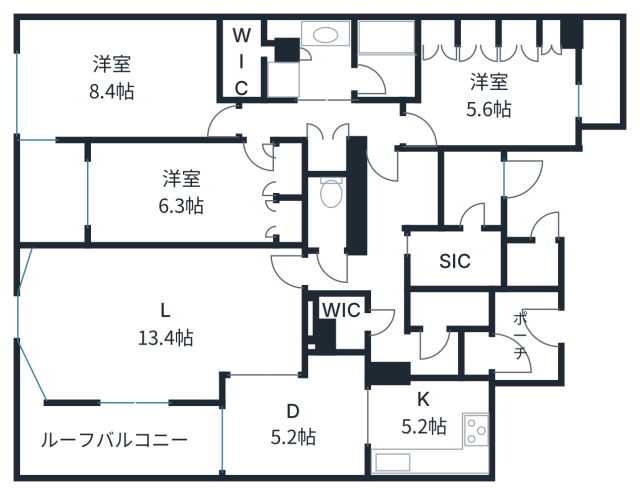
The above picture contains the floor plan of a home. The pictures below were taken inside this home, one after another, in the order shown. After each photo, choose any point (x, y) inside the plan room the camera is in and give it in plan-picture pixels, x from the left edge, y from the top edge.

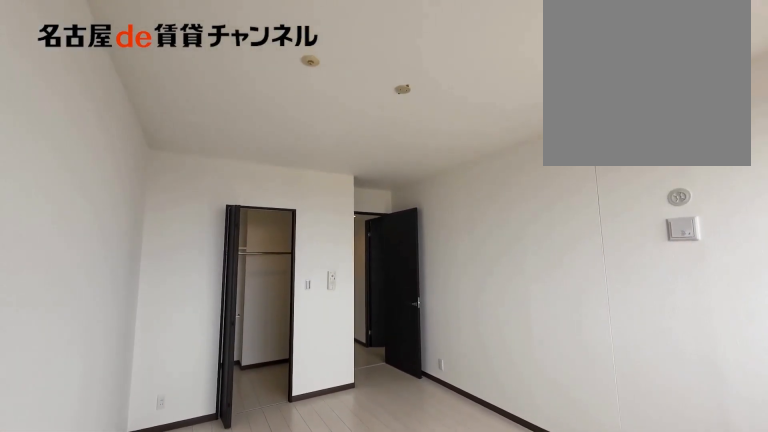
(125, 80)
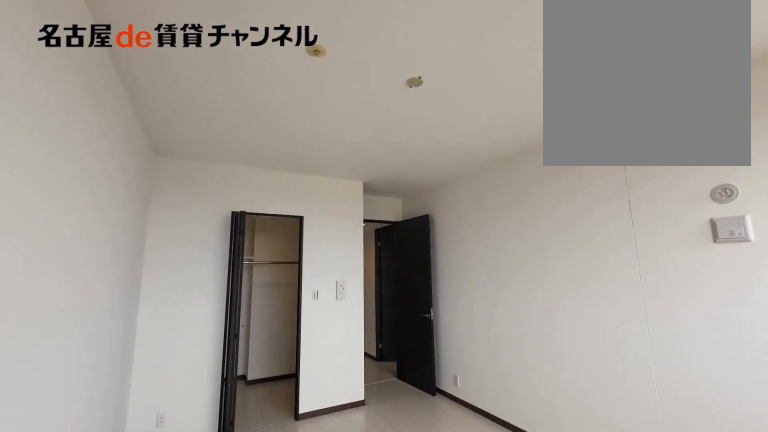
(125, 80)
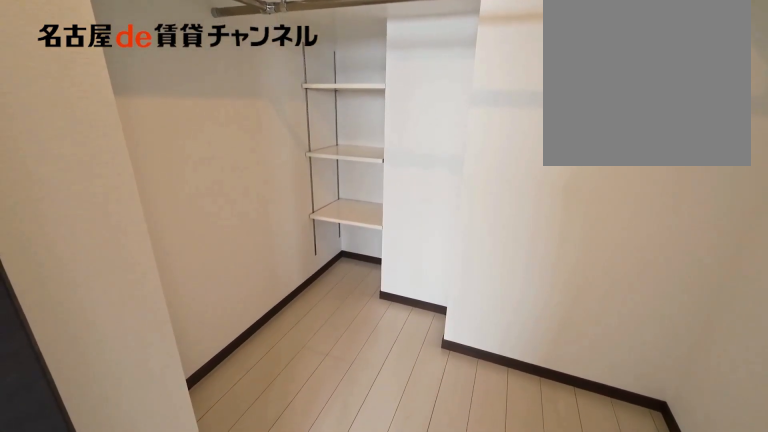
(250, 54)
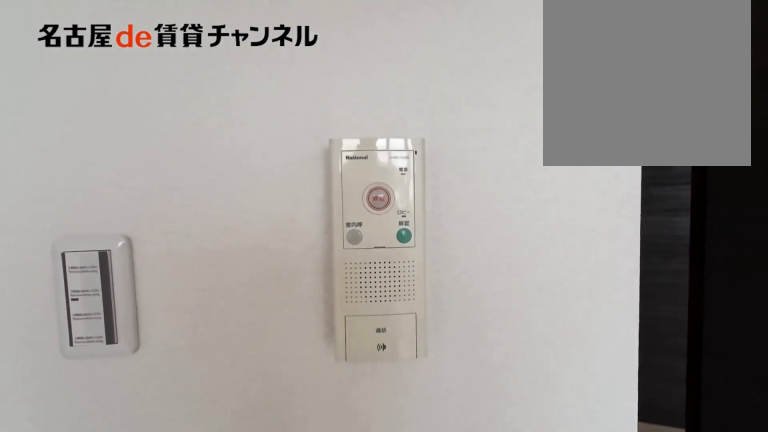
(124, 80)
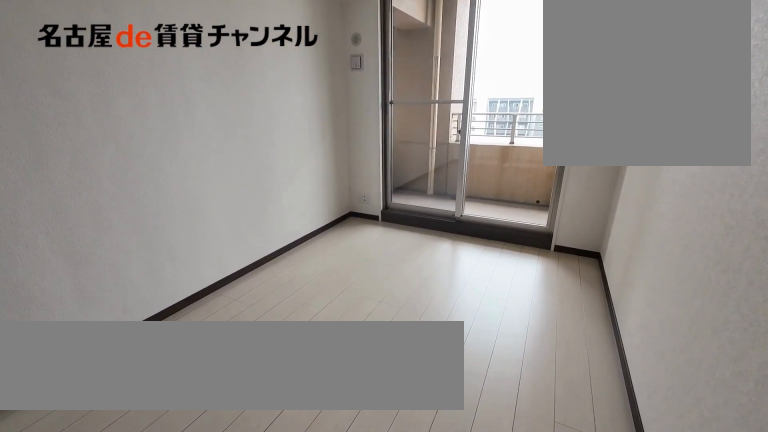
(195, 192)
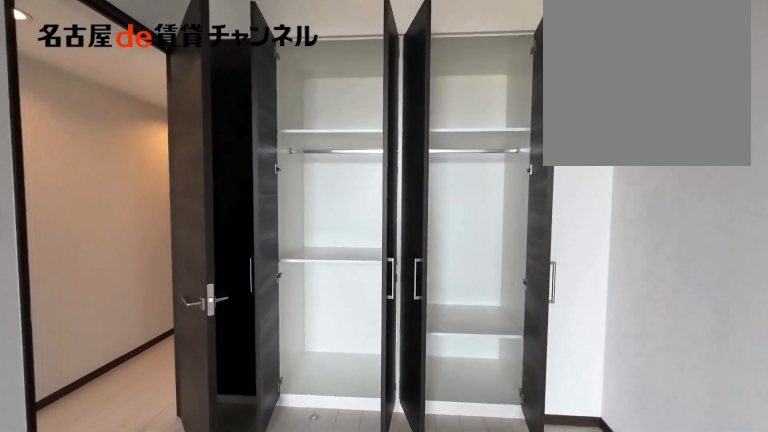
(195, 192)
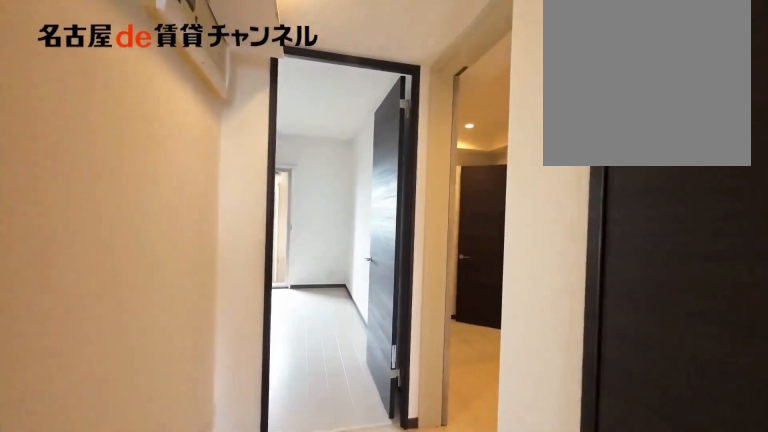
(324, 121)
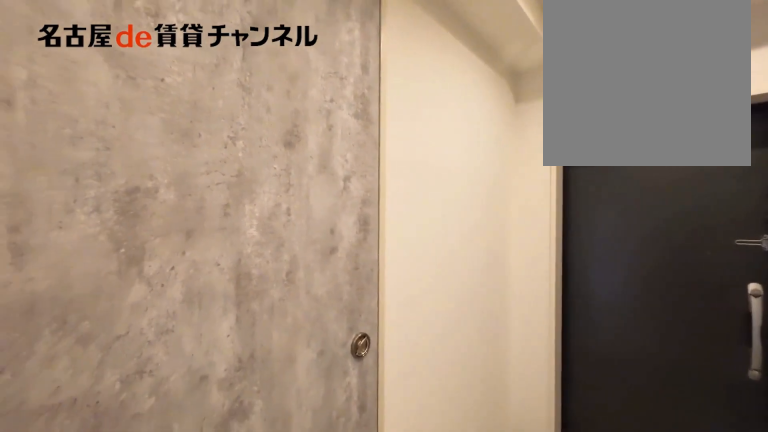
(432, 188)
